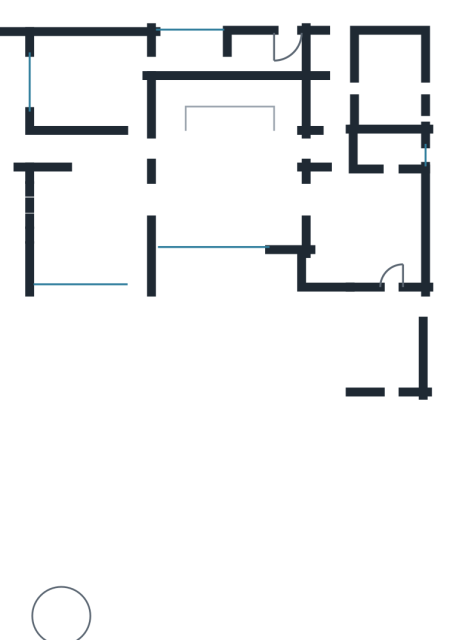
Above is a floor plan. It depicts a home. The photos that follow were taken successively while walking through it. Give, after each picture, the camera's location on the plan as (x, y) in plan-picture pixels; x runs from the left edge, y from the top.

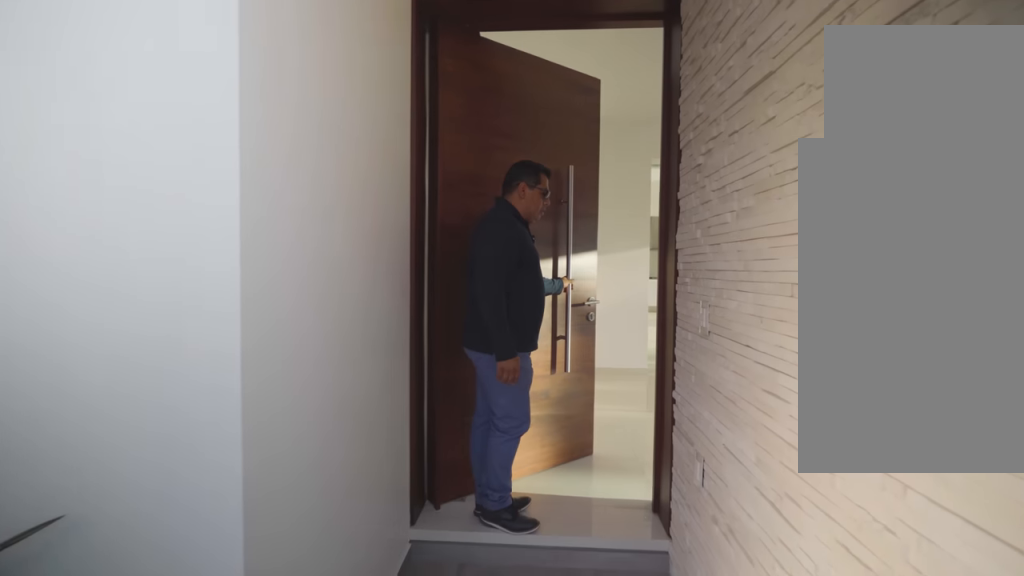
(30, 146)
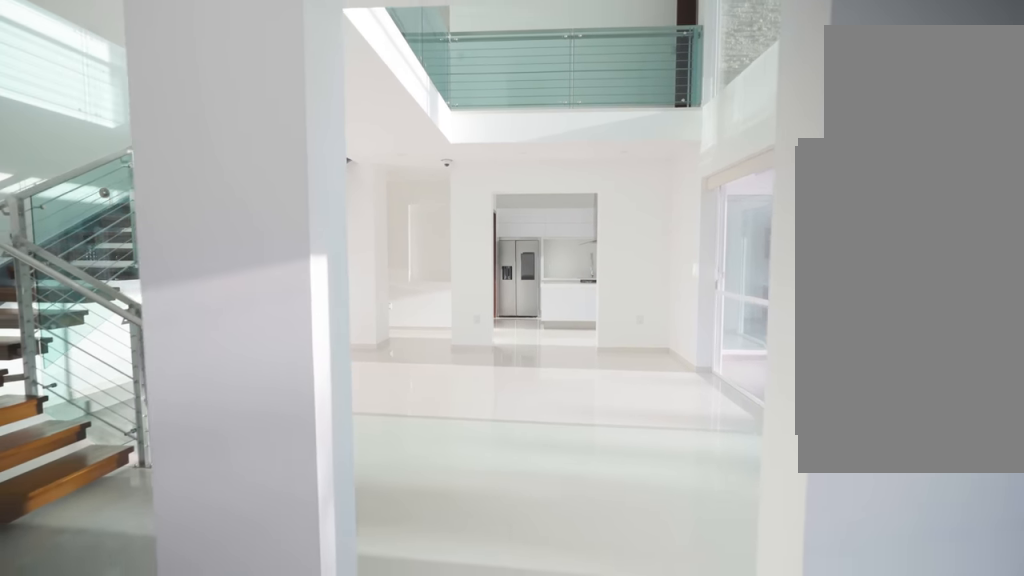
(121, 198)
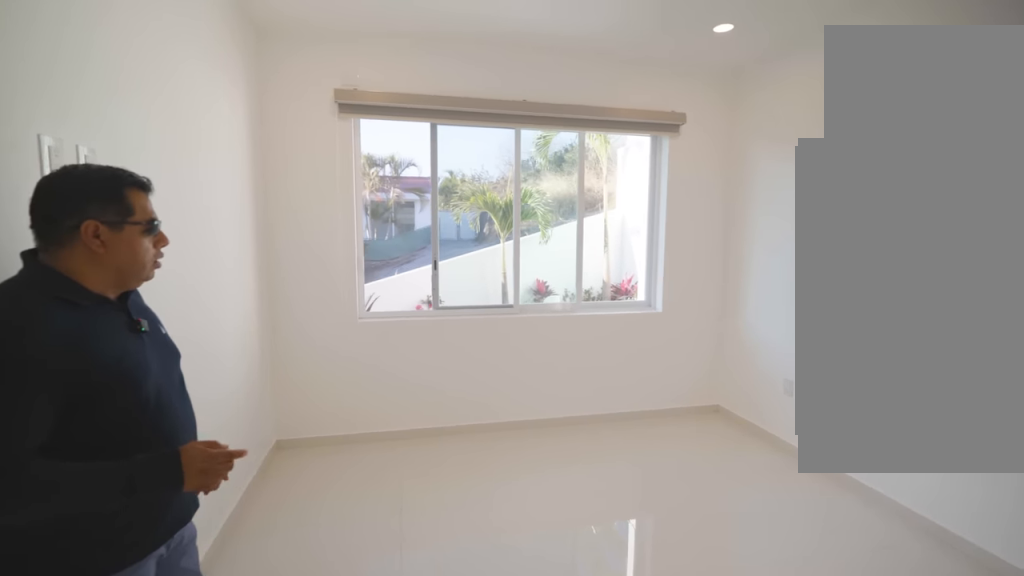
(132, 92)
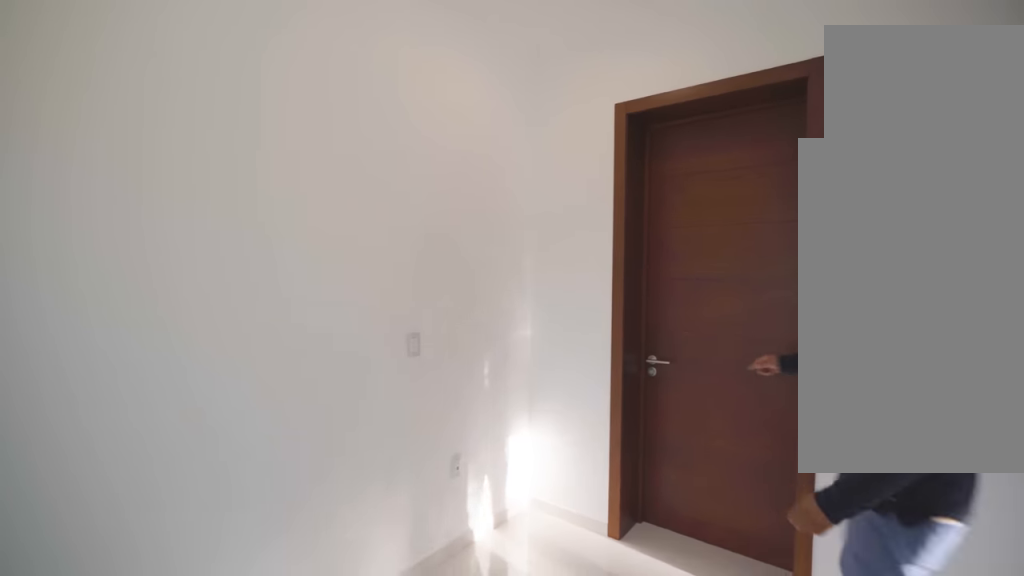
(83, 88)
